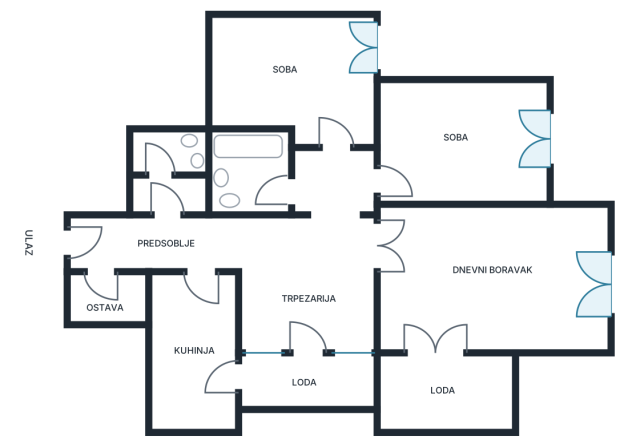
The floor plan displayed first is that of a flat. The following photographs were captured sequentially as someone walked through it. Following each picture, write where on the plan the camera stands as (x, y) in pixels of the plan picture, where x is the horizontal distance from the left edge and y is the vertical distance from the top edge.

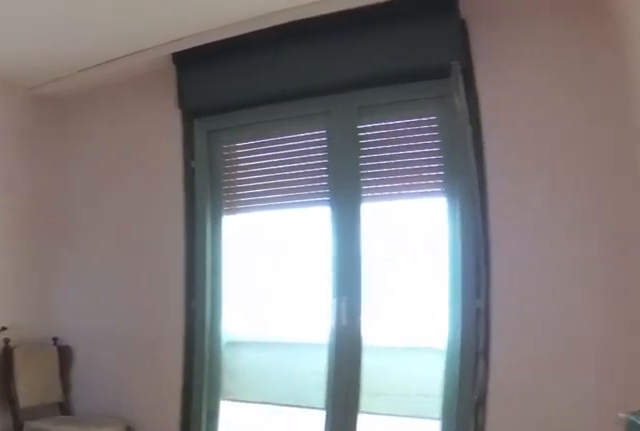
(384, 196)
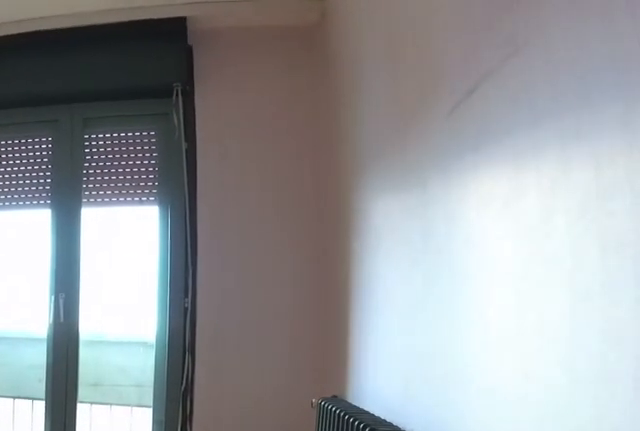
(392, 191)
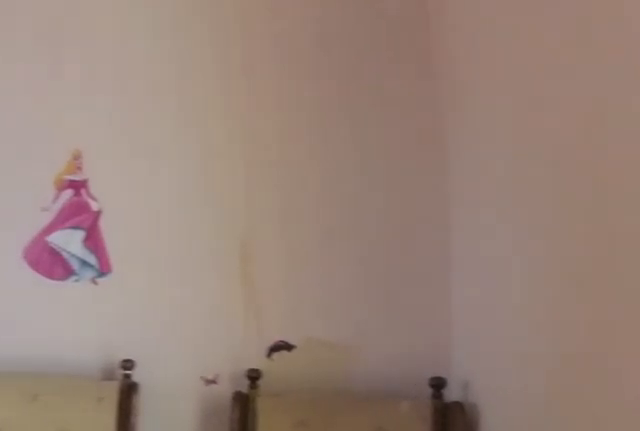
(549, 170)
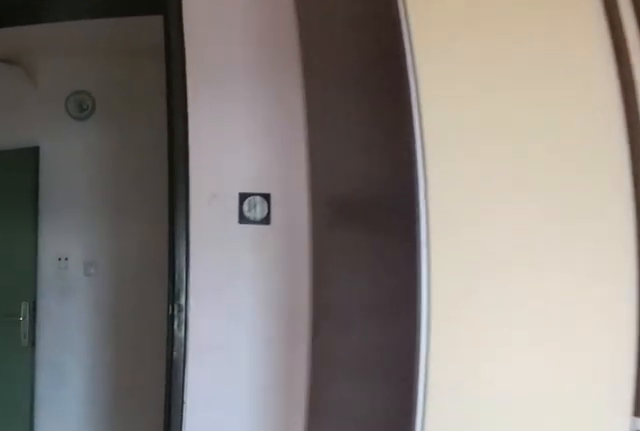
(485, 163)
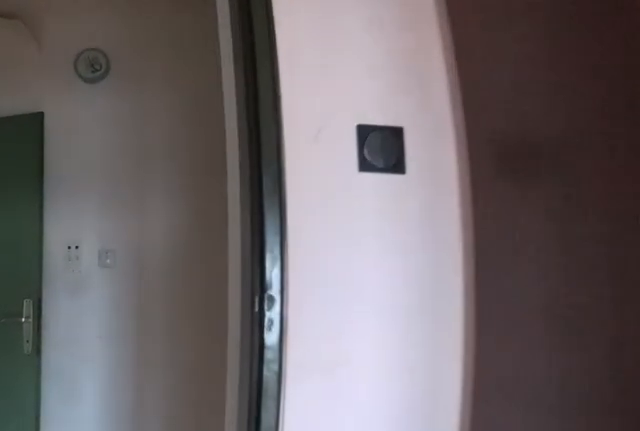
(463, 165)
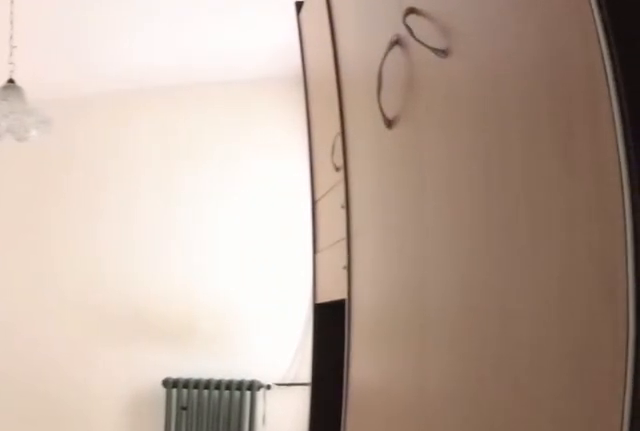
(340, 195)
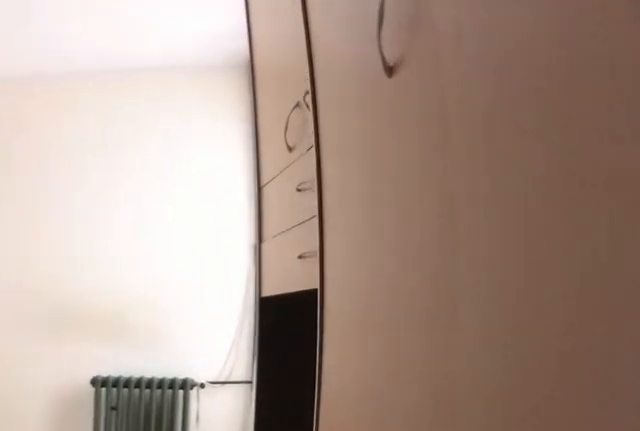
(336, 183)
